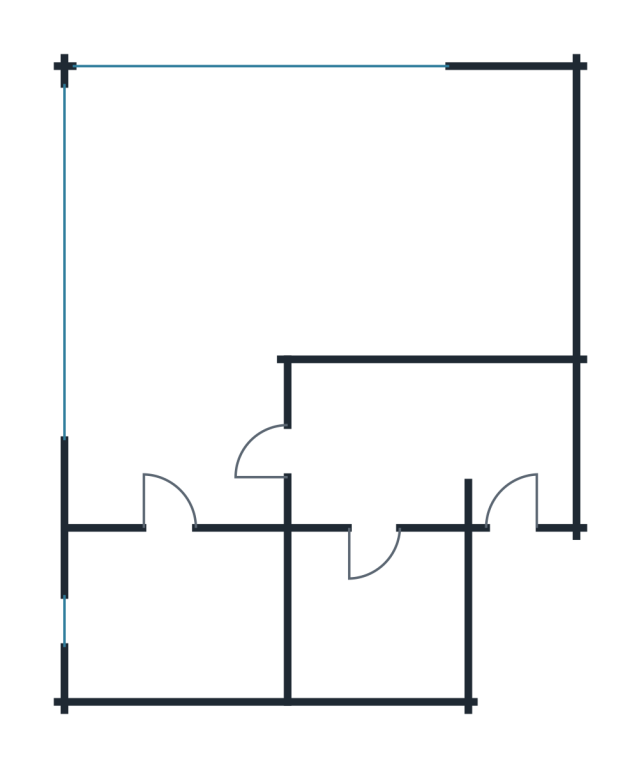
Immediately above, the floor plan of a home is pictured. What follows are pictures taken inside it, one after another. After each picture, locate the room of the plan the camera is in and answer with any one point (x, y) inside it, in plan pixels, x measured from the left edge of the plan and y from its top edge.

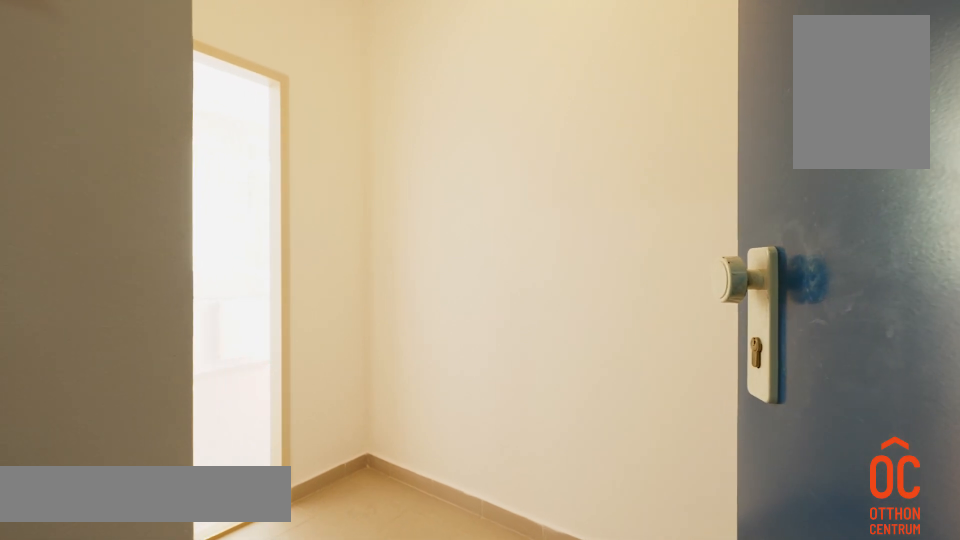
(413, 444)
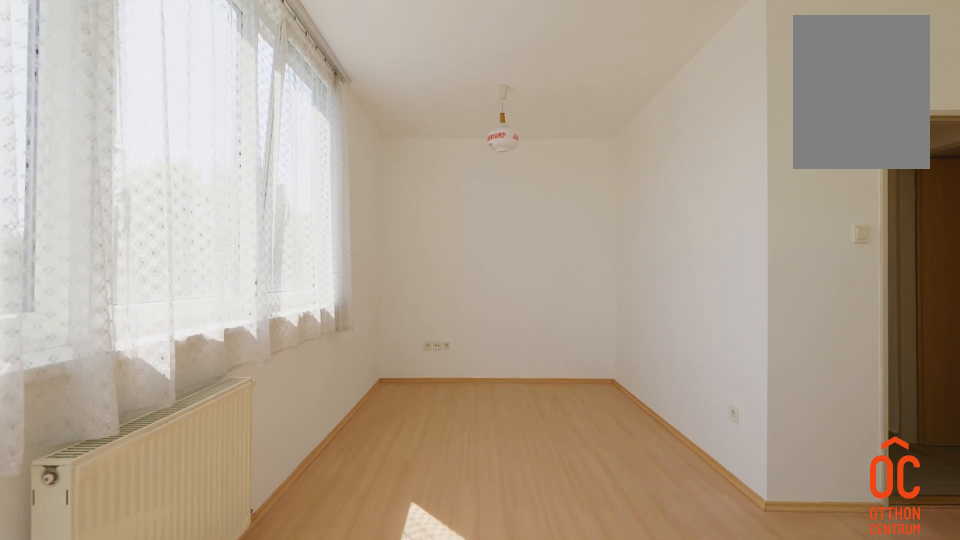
(213, 238)
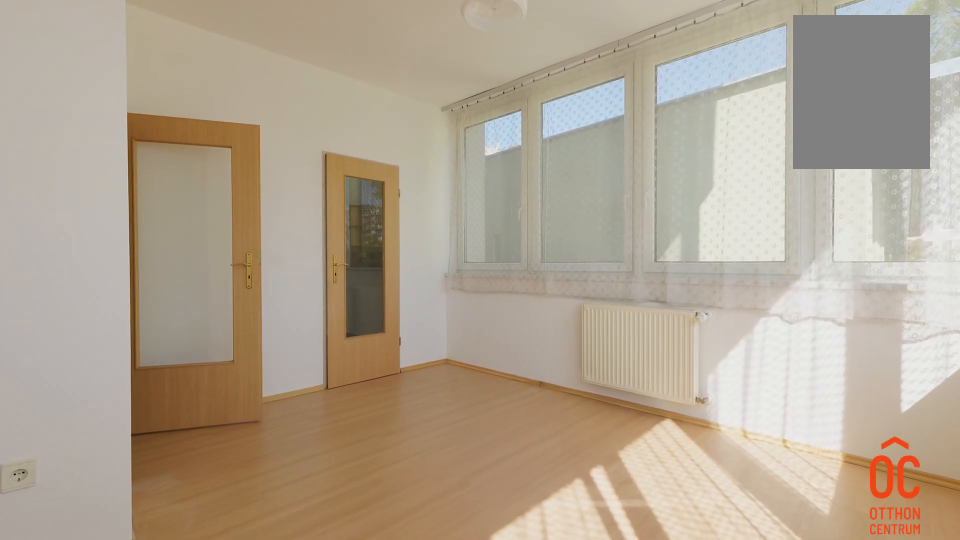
(213, 238)
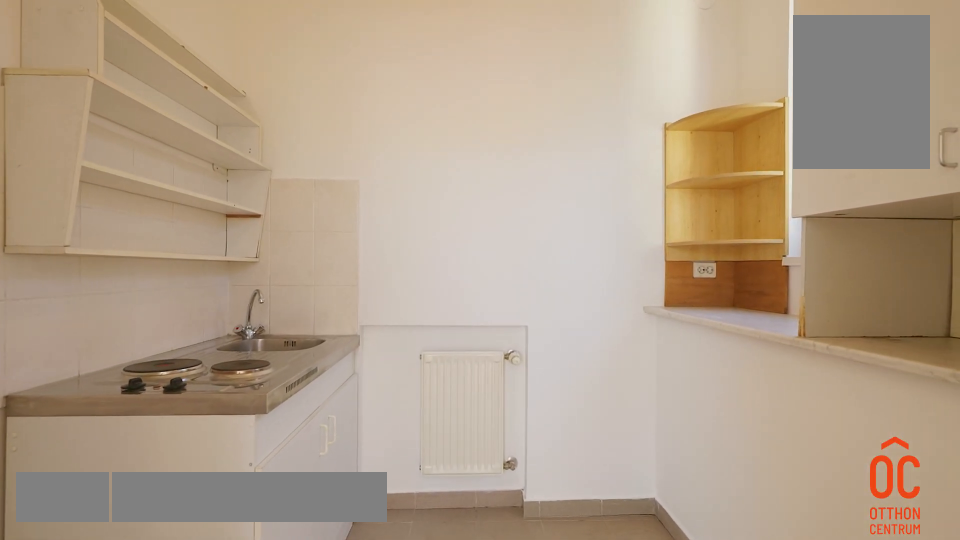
(213, 616)
